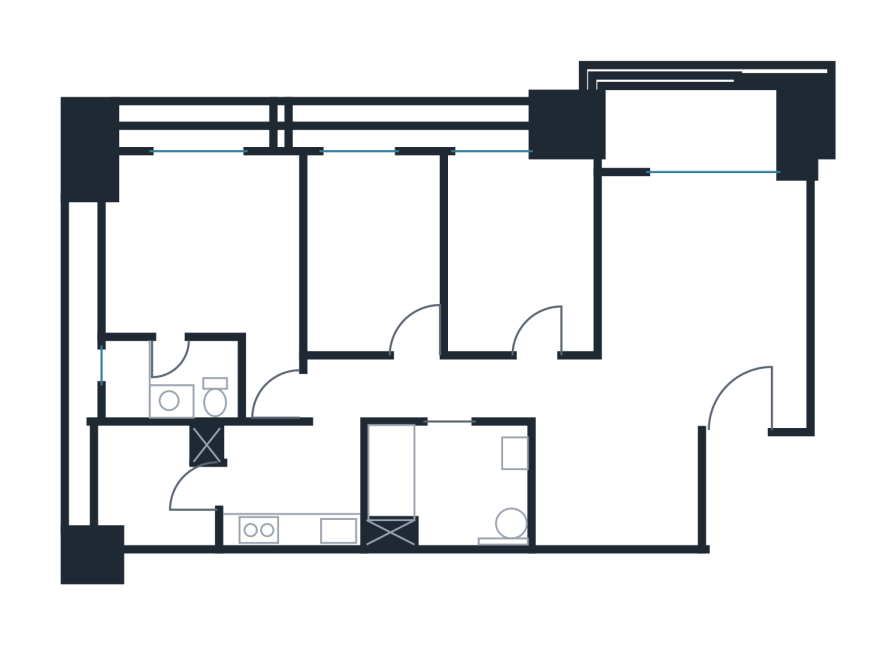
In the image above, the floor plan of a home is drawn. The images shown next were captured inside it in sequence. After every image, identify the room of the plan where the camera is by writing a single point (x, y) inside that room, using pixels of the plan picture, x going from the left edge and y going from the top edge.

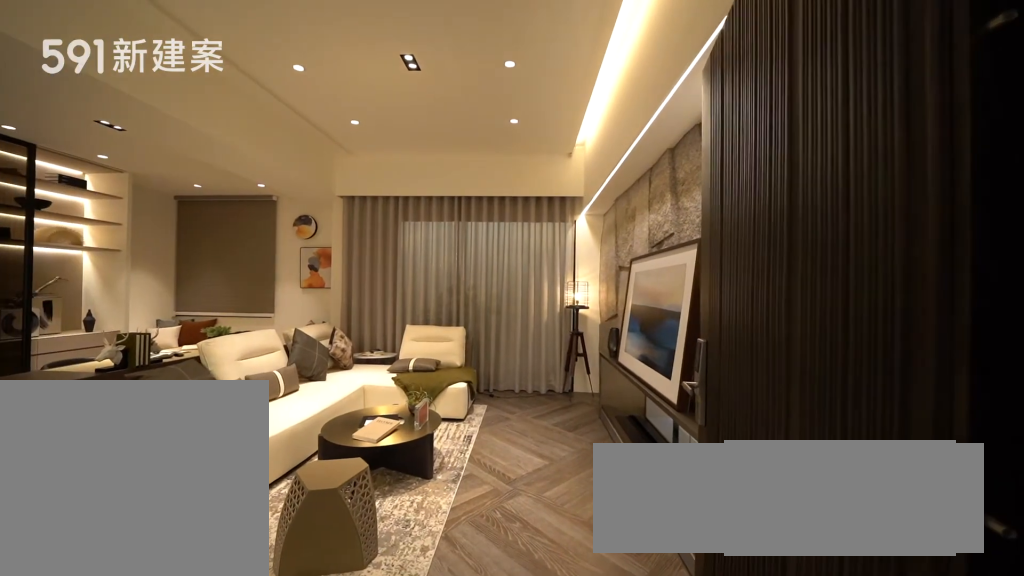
(741, 394)
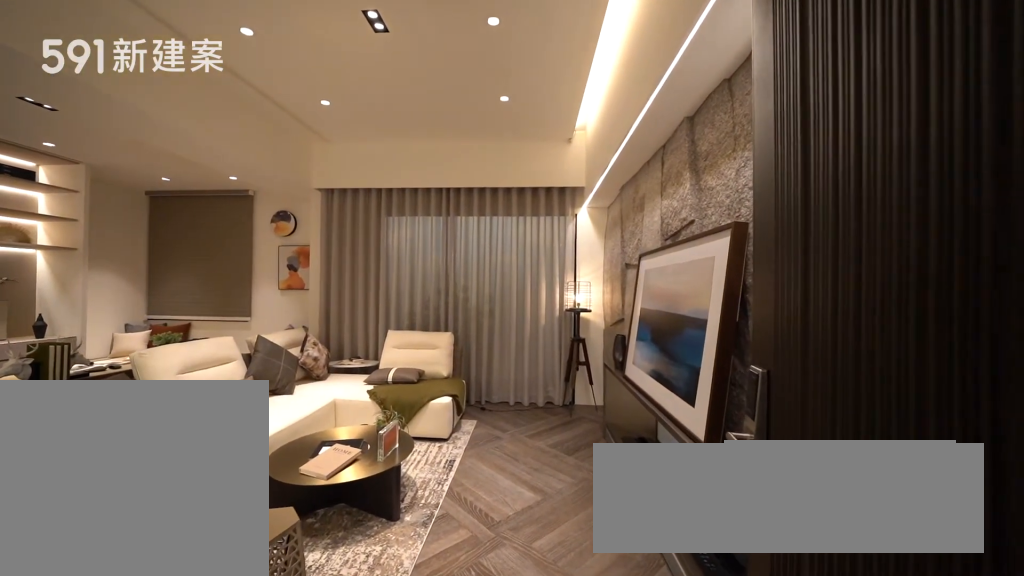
(741, 394)
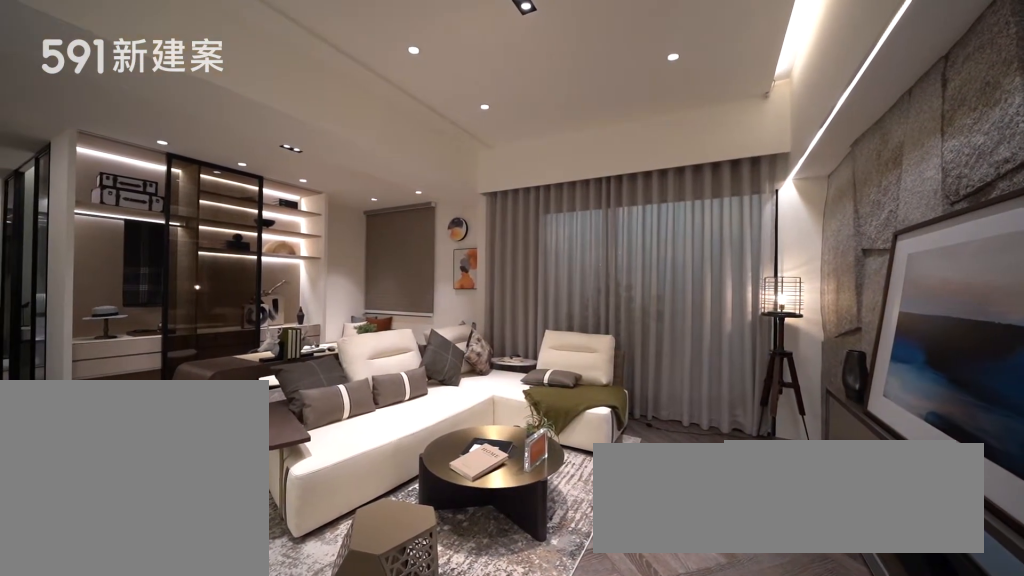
(701, 266)
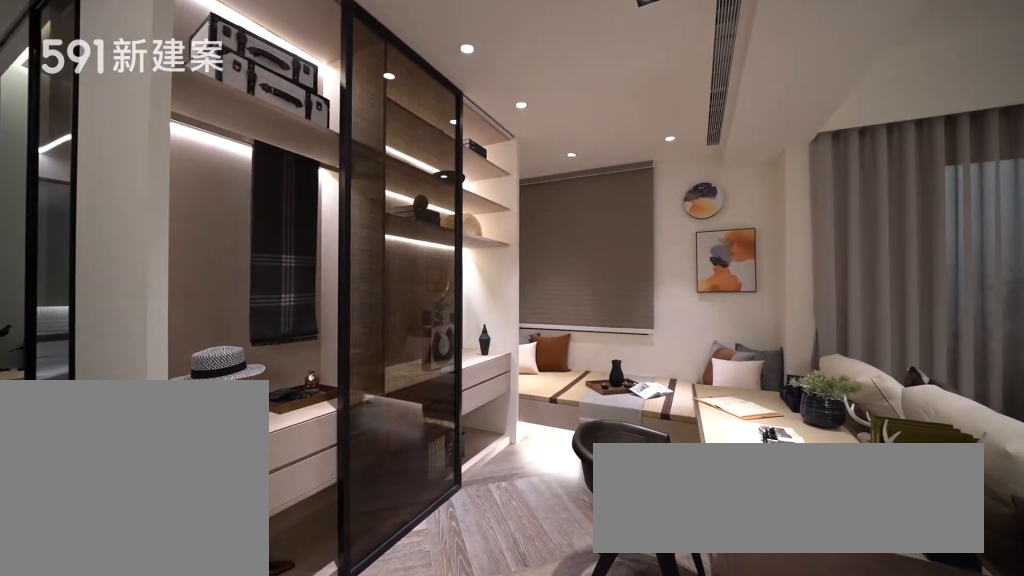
(521, 247)
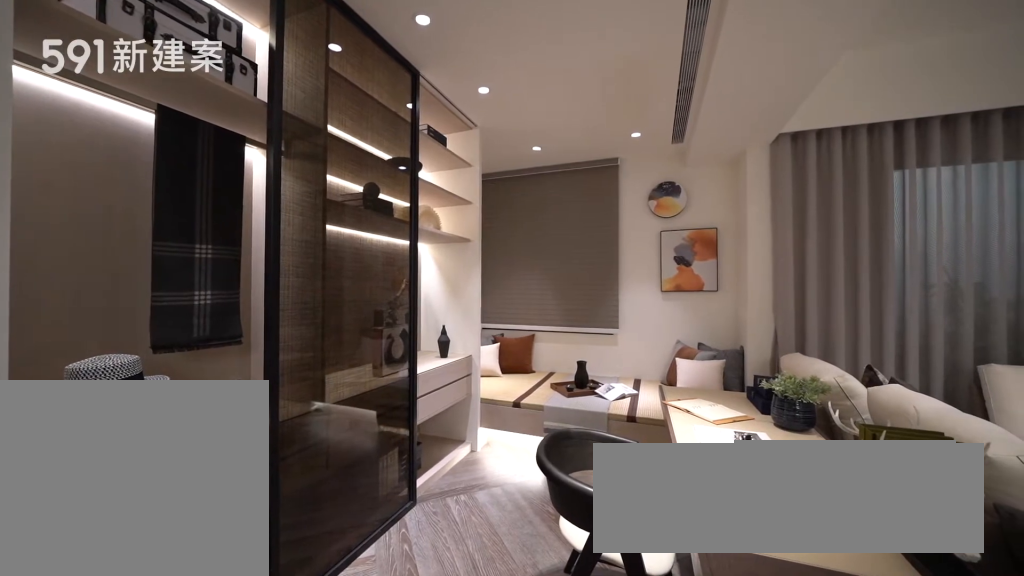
(521, 247)
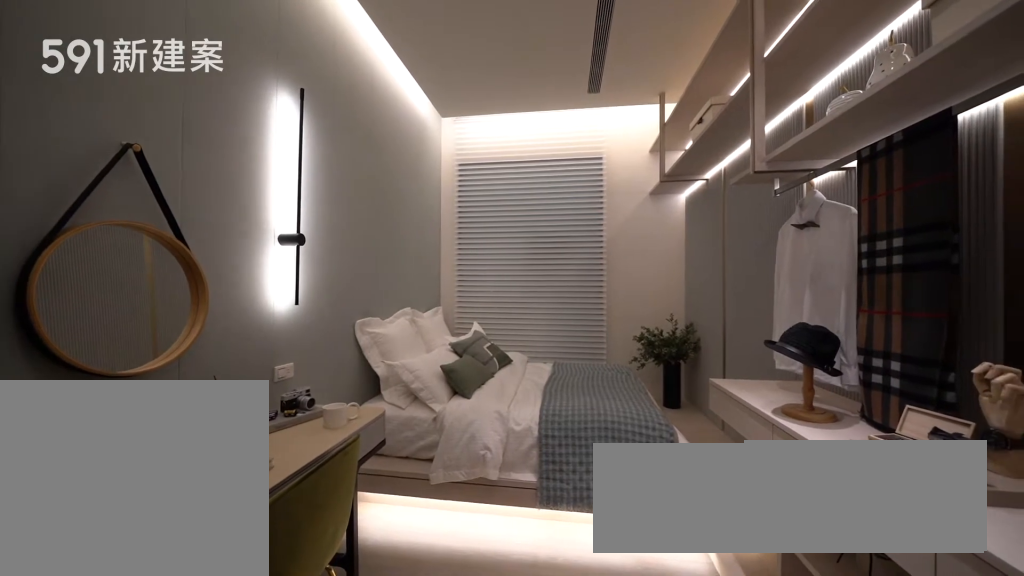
(374, 249)
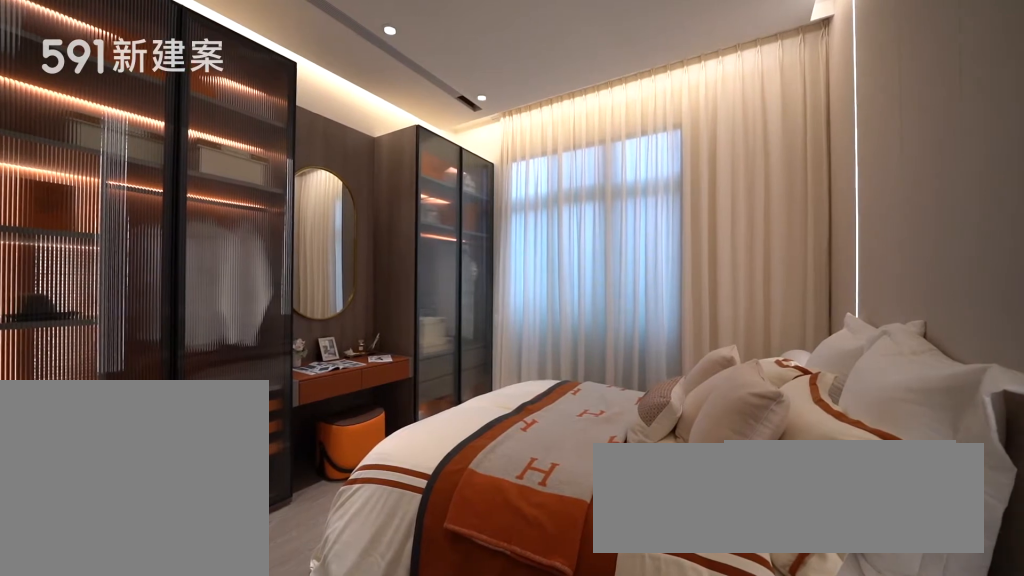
(212, 258)
